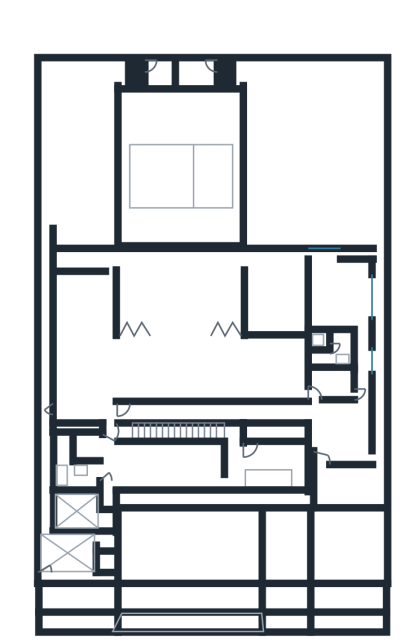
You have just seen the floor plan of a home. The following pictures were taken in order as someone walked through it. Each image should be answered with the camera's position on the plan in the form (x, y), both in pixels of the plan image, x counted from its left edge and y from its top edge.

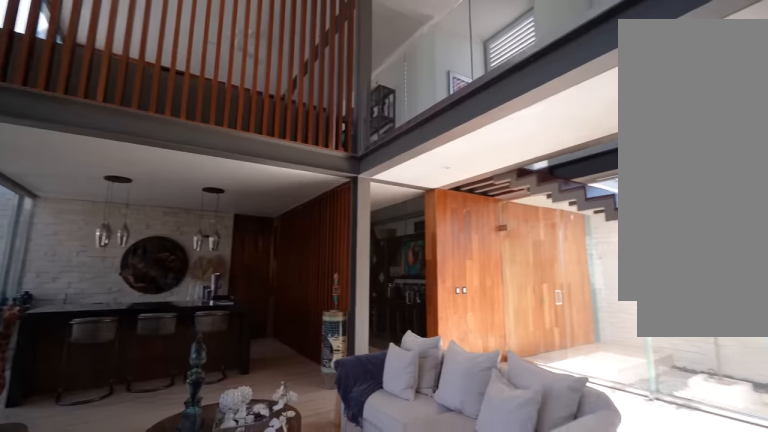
(177, 386)
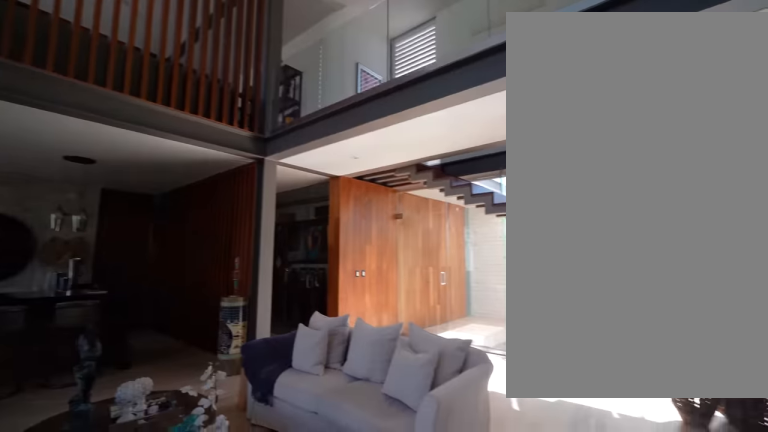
(174, 382)
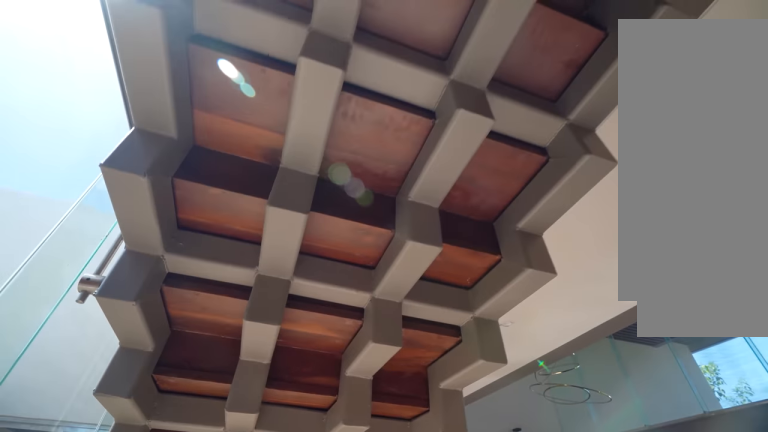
(199, 432)
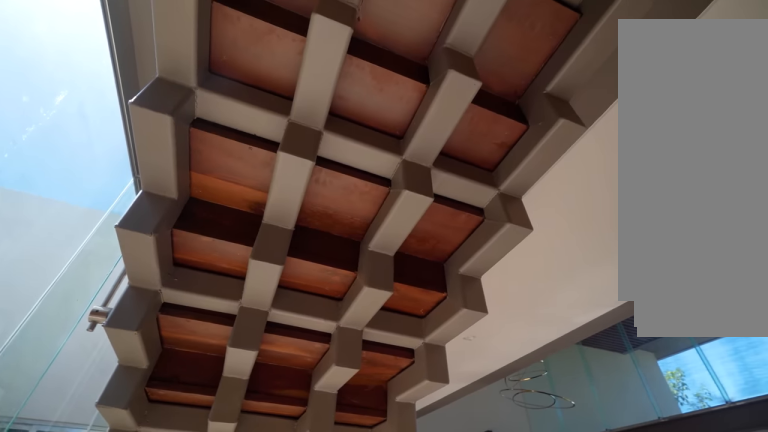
(185, 436)
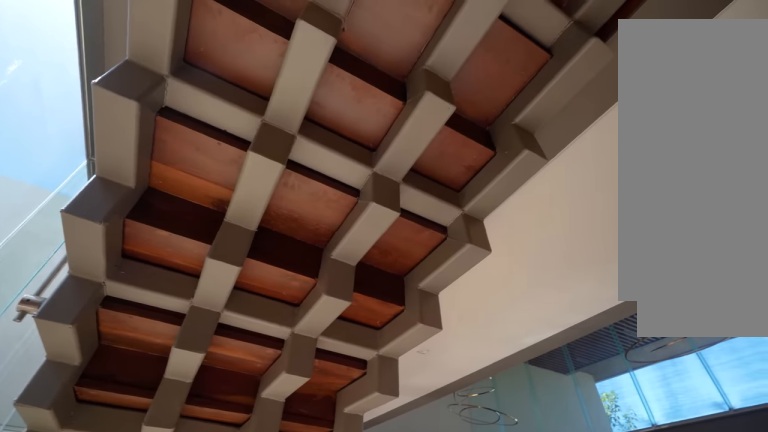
(192, 436)
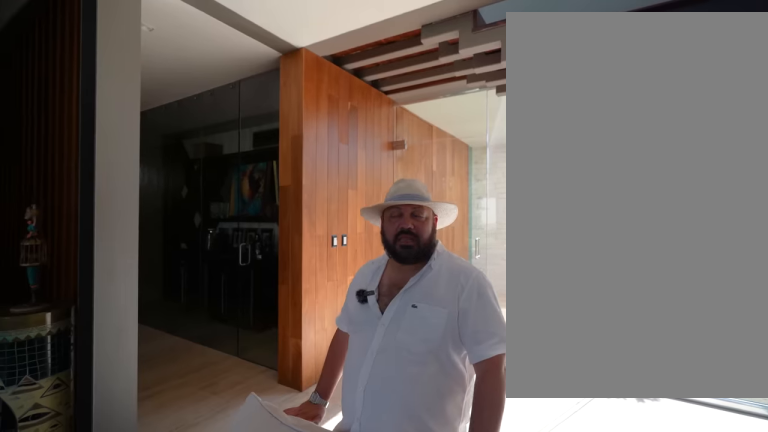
(239, 392)
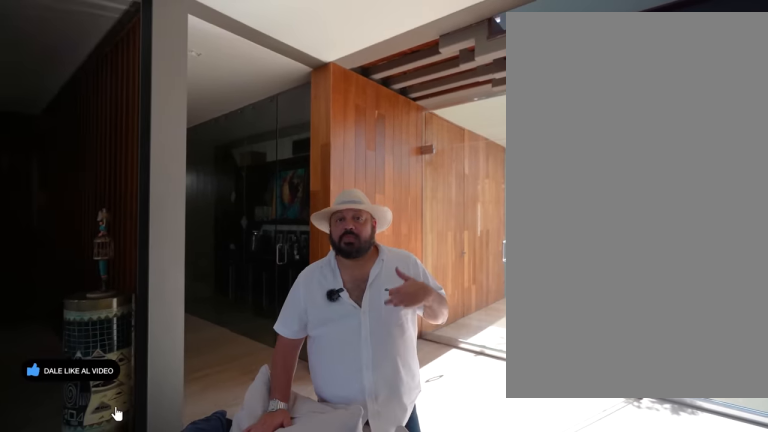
(239, 392)
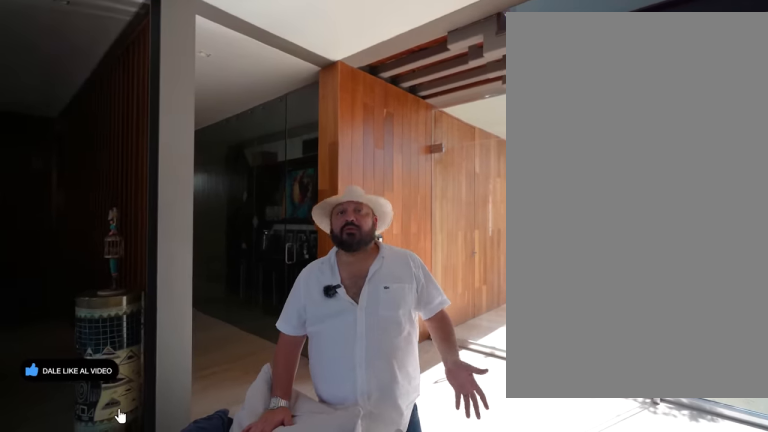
(239, 392)
